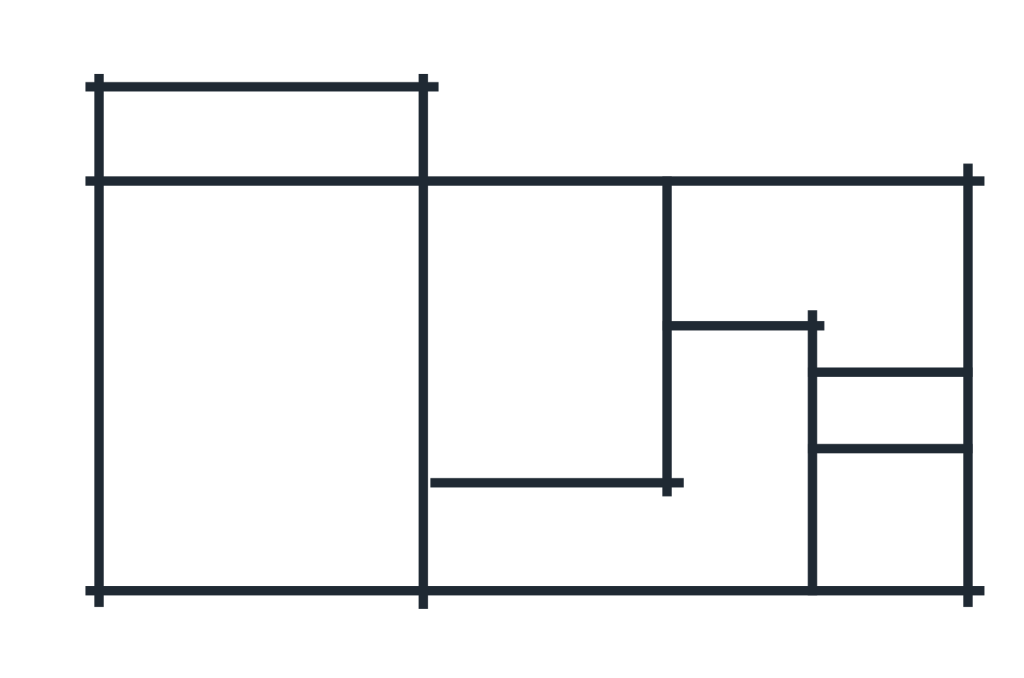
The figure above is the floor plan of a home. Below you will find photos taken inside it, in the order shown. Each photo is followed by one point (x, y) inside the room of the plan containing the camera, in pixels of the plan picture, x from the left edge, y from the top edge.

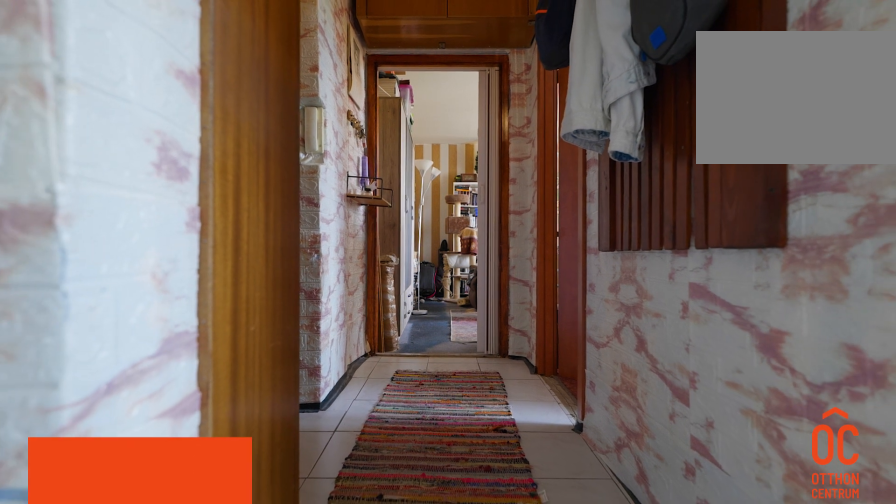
(550, 535)
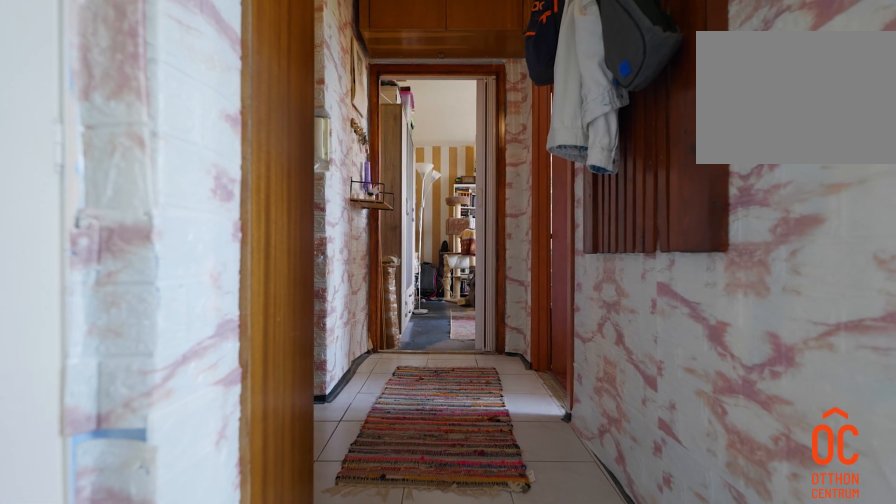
(550, 535)
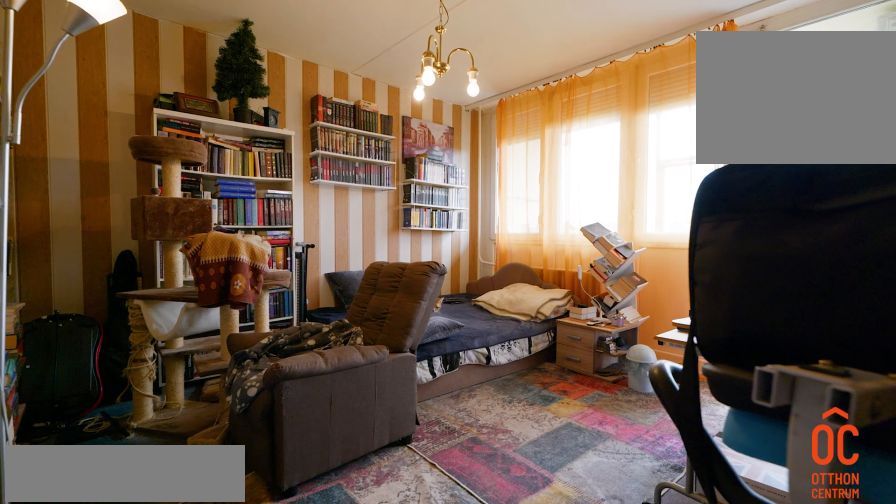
(254, 411)
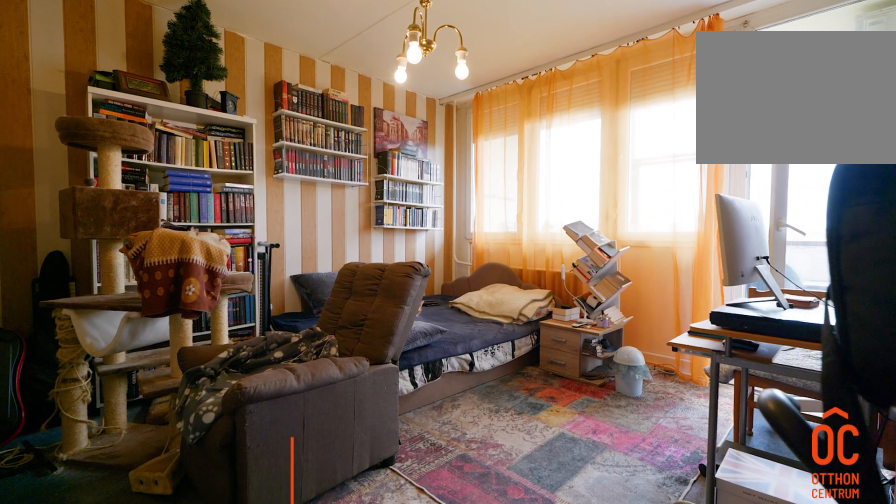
(254, 410)
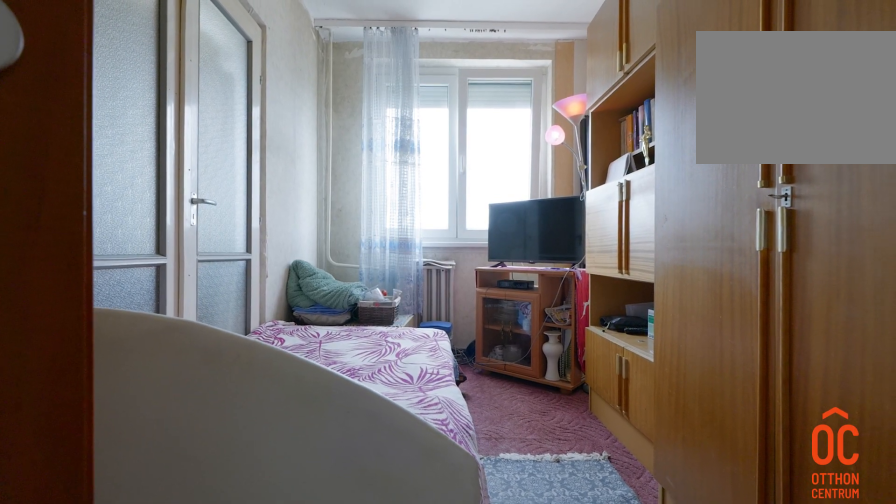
(550, 341)
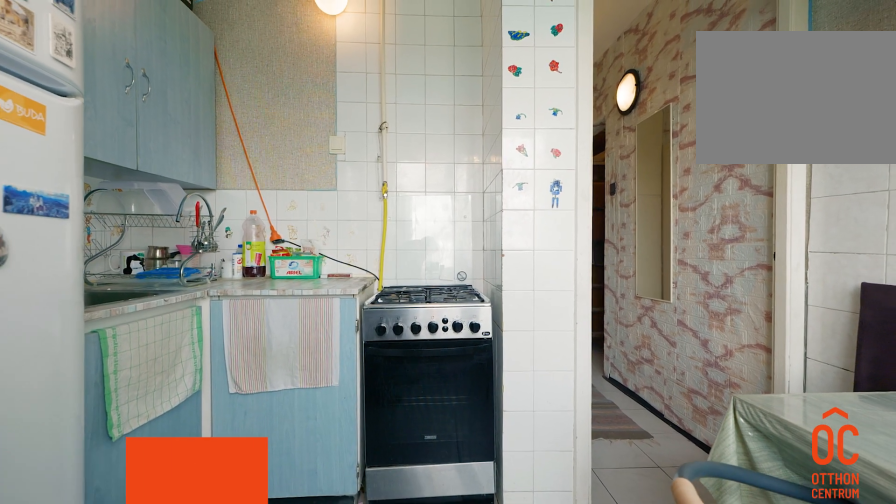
(742, 254)
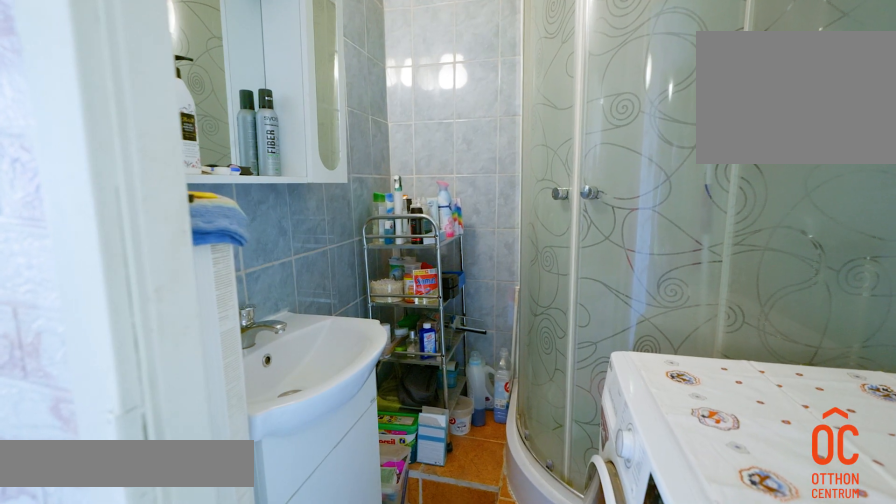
(906, 536)
